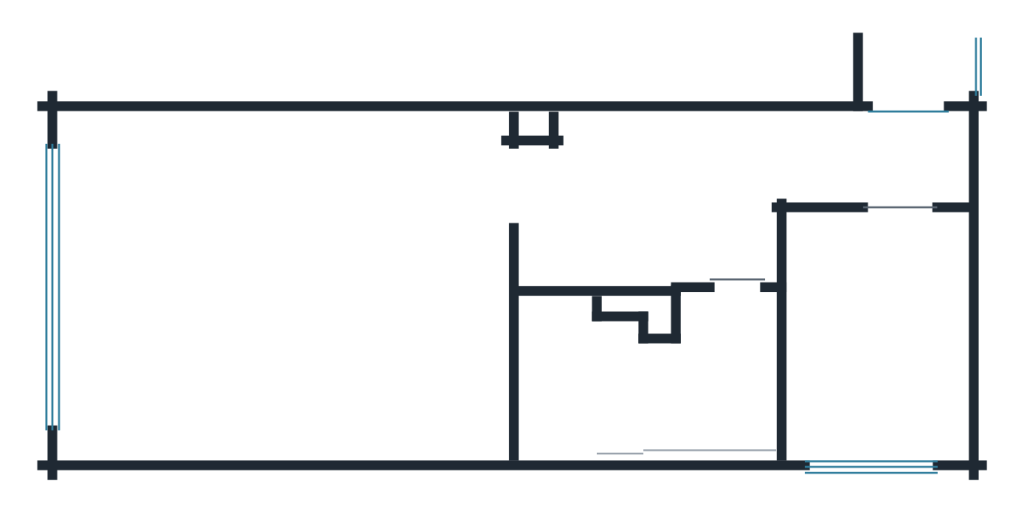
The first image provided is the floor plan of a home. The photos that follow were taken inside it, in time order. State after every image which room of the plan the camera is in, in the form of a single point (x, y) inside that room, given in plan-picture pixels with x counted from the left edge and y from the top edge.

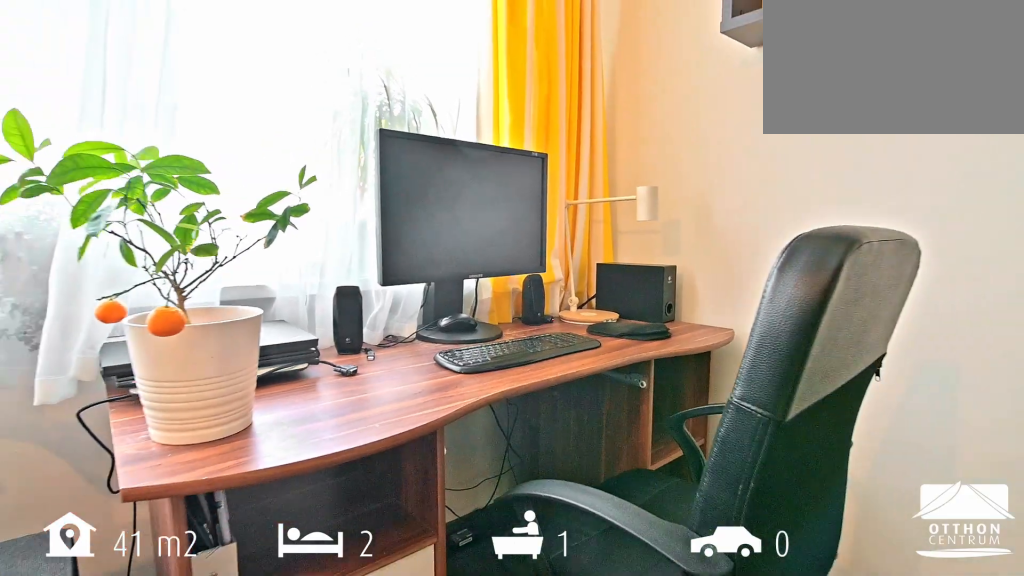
(273, 291)
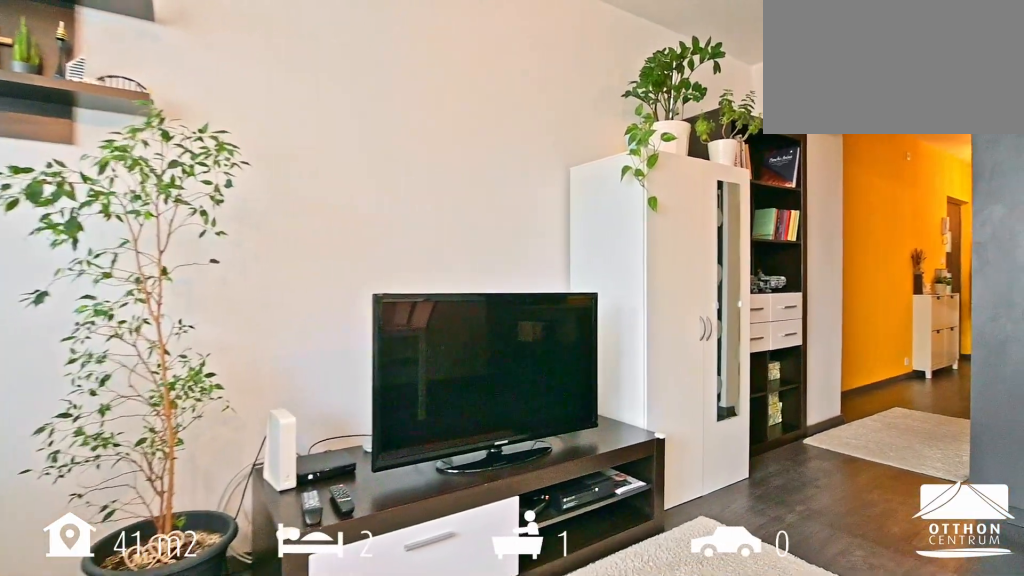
(274, 291)
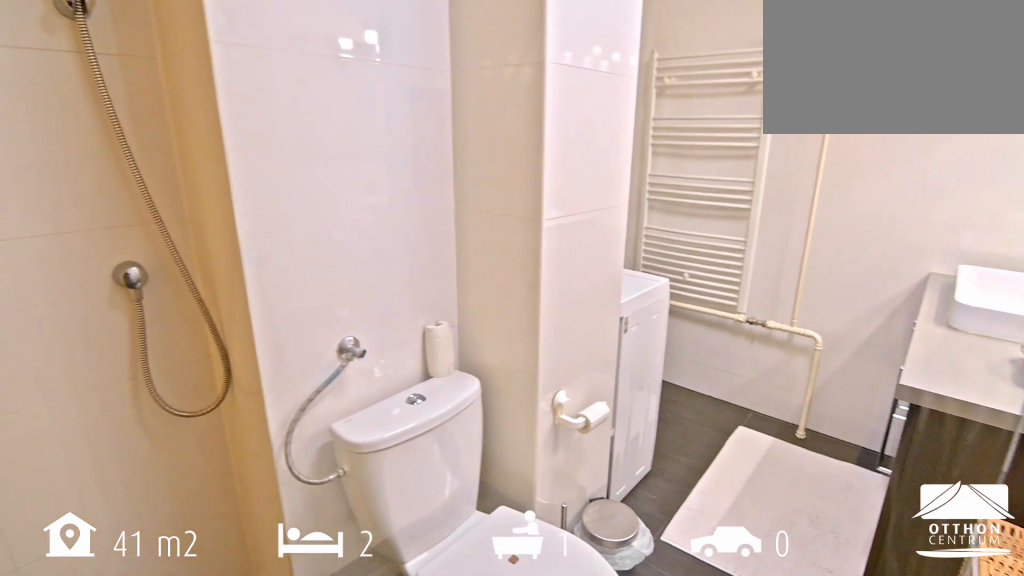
(643, 377)
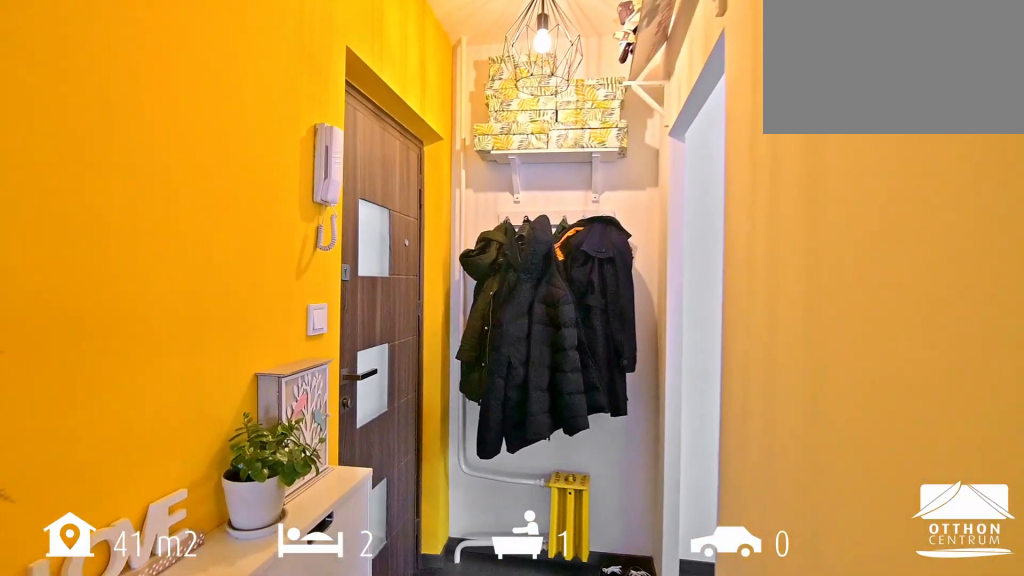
(842, 164)
